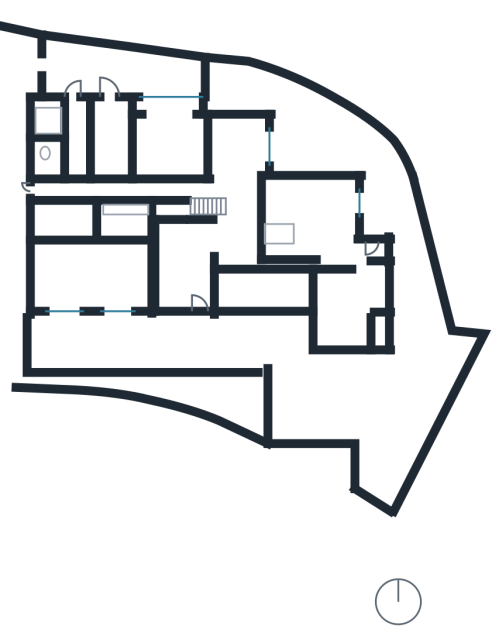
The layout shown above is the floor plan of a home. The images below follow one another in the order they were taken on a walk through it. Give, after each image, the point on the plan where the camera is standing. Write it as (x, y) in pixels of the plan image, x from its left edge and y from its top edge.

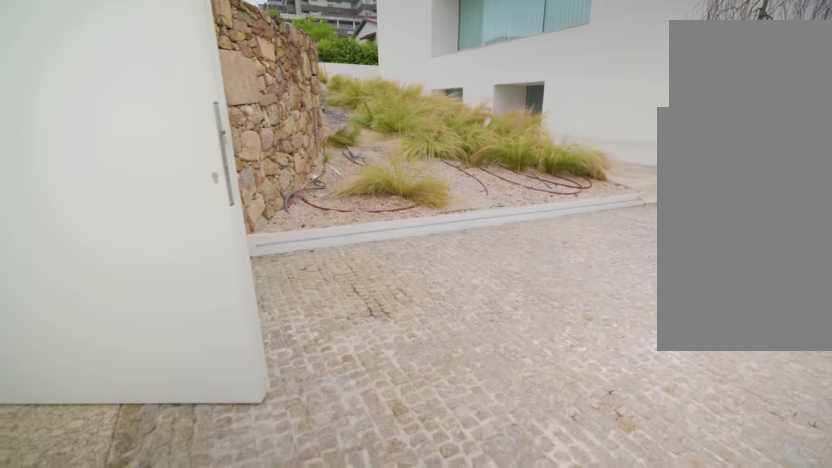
(285, 425)
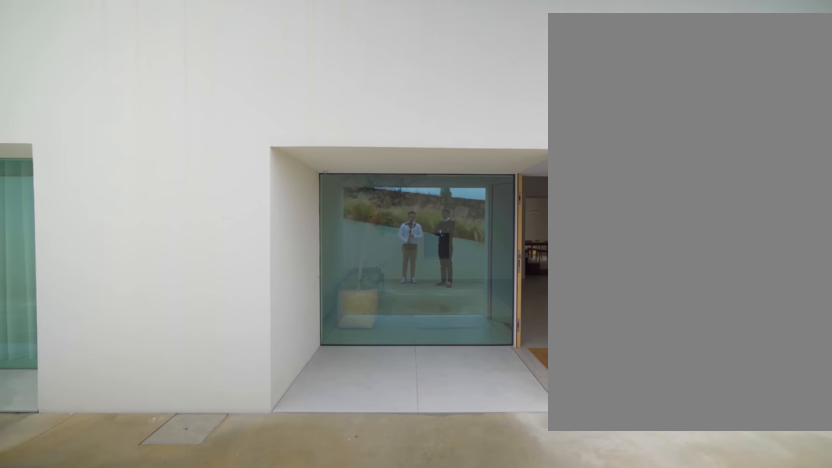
(167, 346)
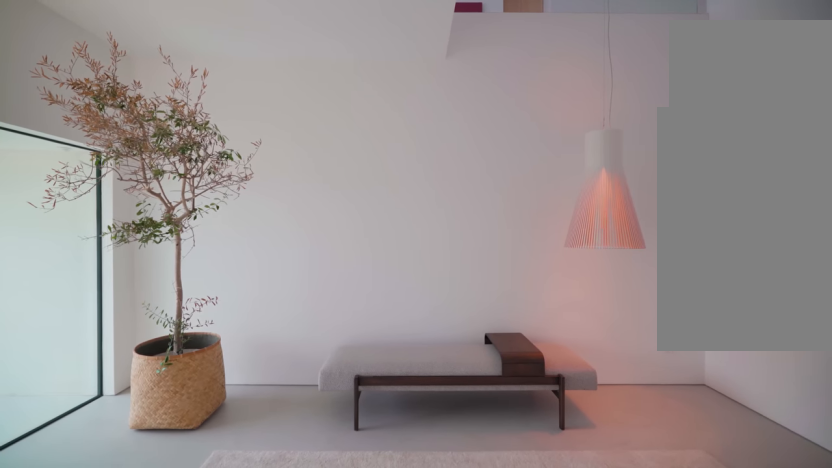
(201, 282)
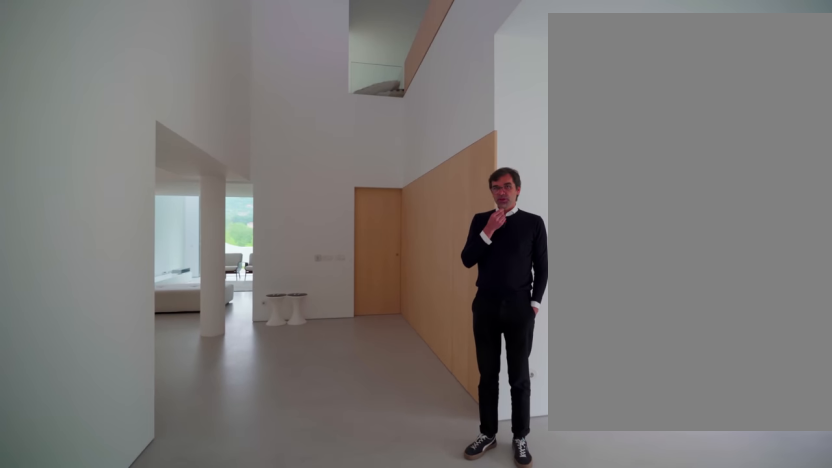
(168, 253)
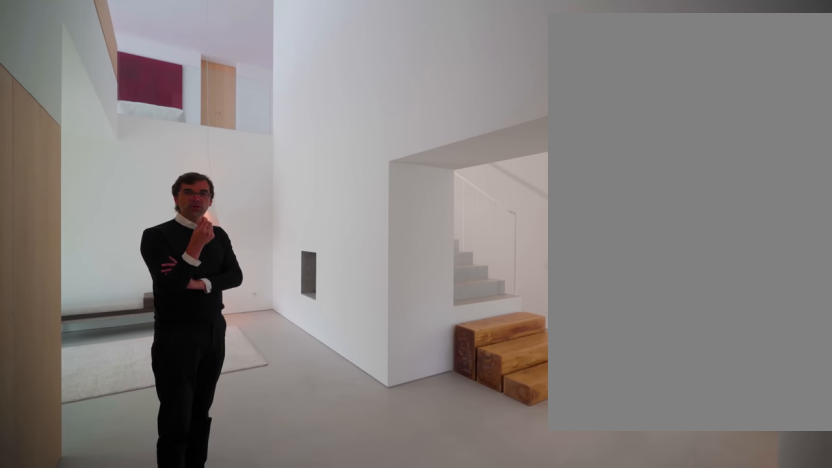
(249, 237)
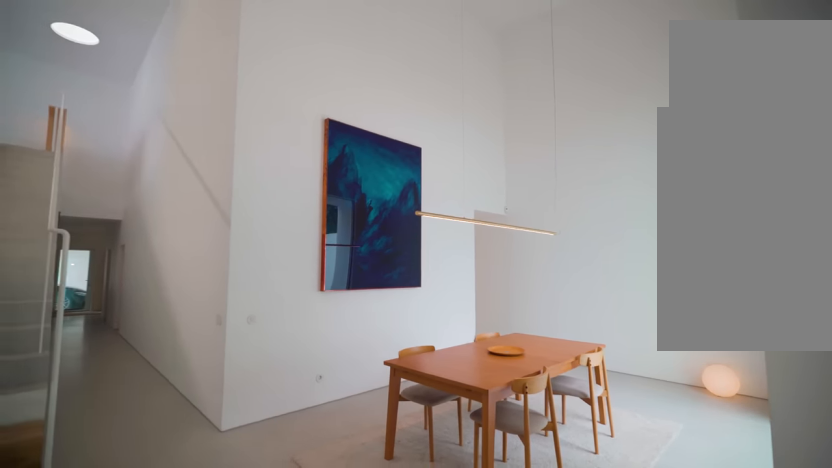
(248, 205)
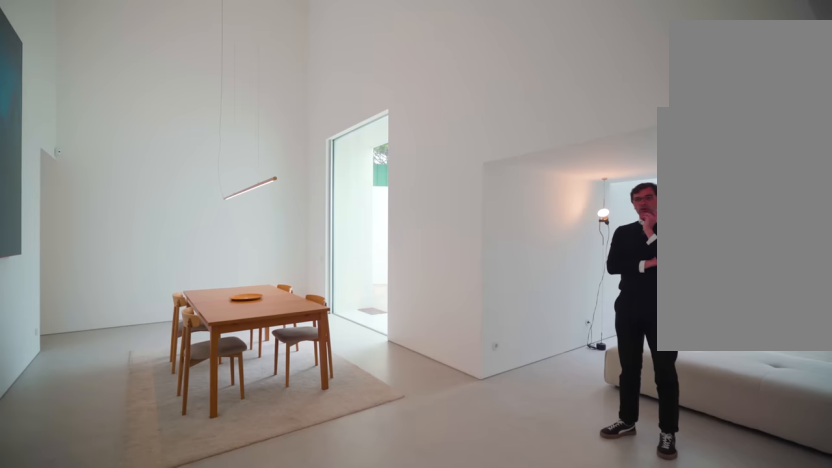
(238, 210)
